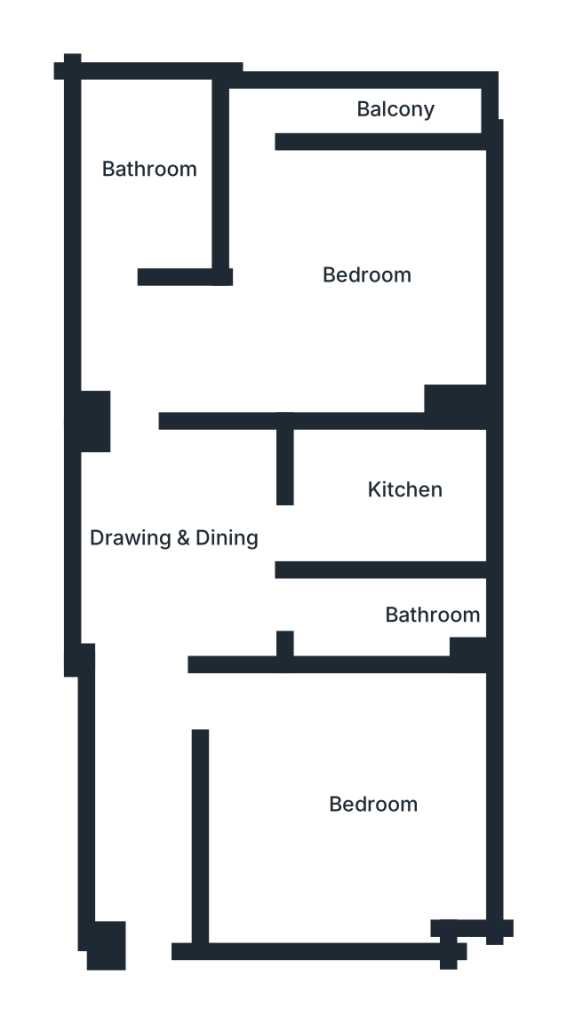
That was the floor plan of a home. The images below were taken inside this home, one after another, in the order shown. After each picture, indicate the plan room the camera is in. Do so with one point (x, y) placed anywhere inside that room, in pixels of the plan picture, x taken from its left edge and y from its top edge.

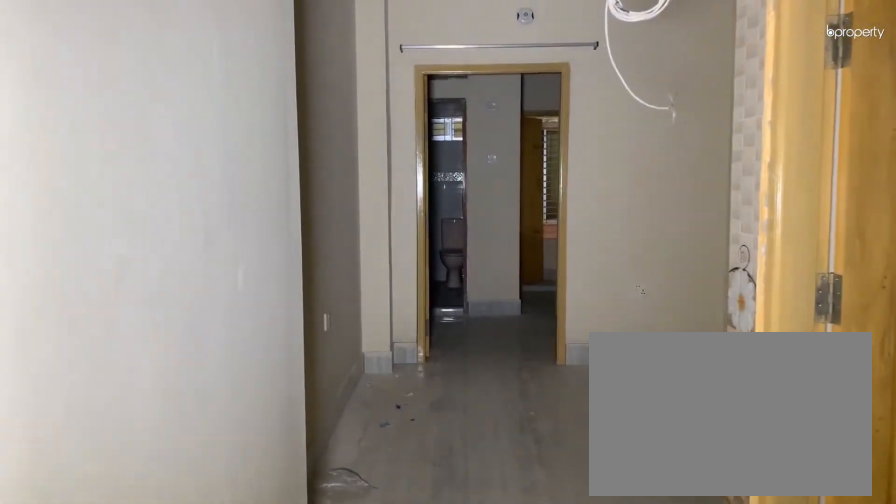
(148, 802)
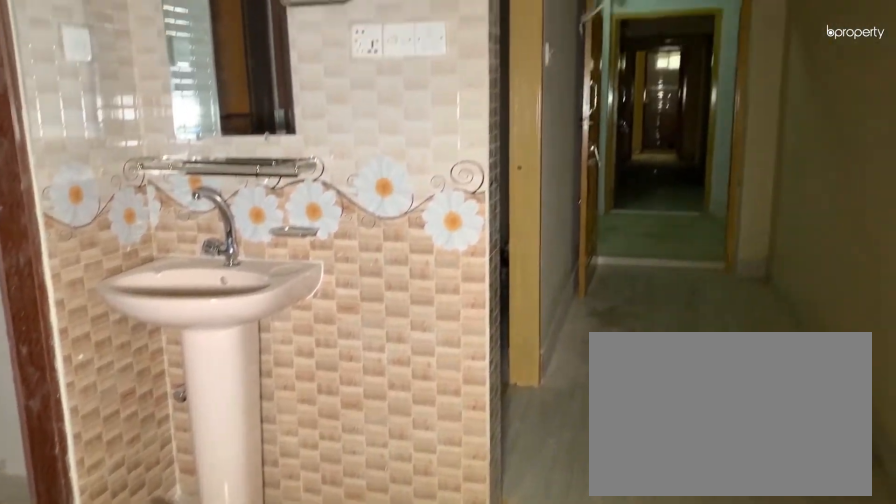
(158, 517)
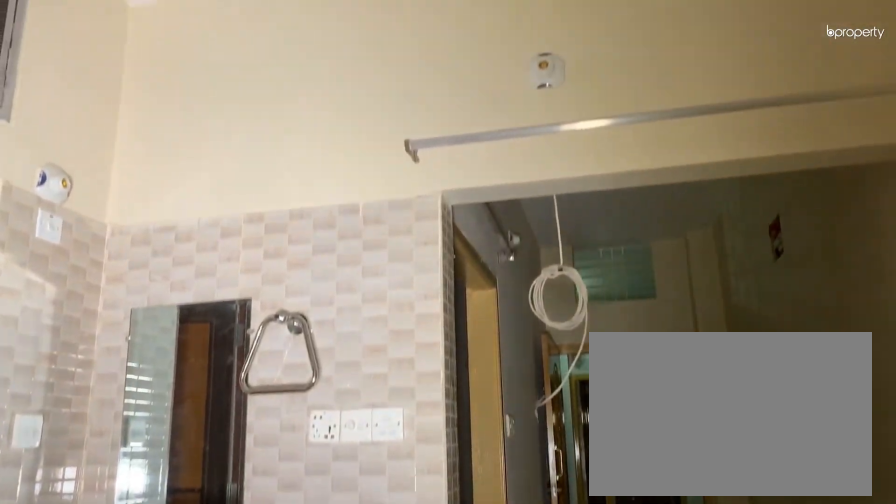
(158, 517)
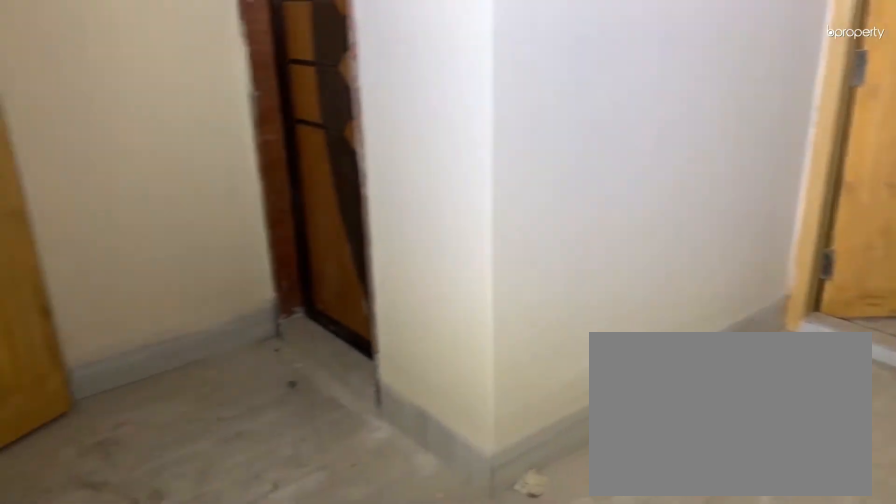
(349, 275)
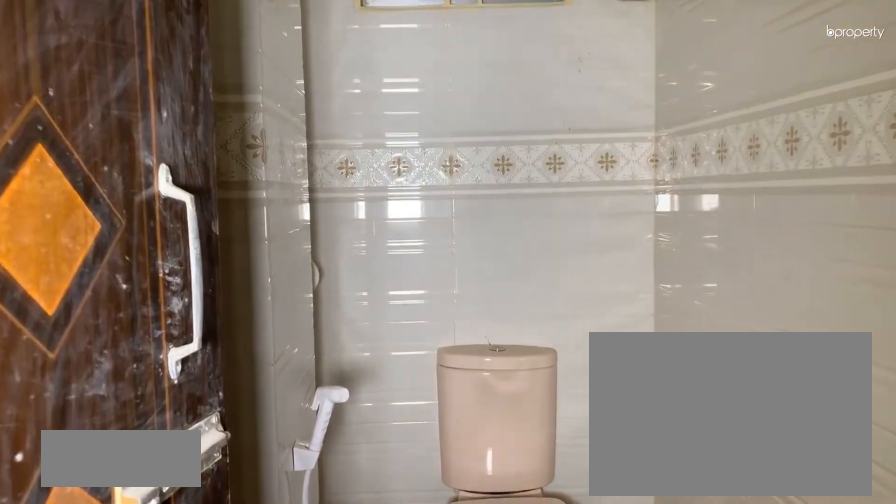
(151, 187)
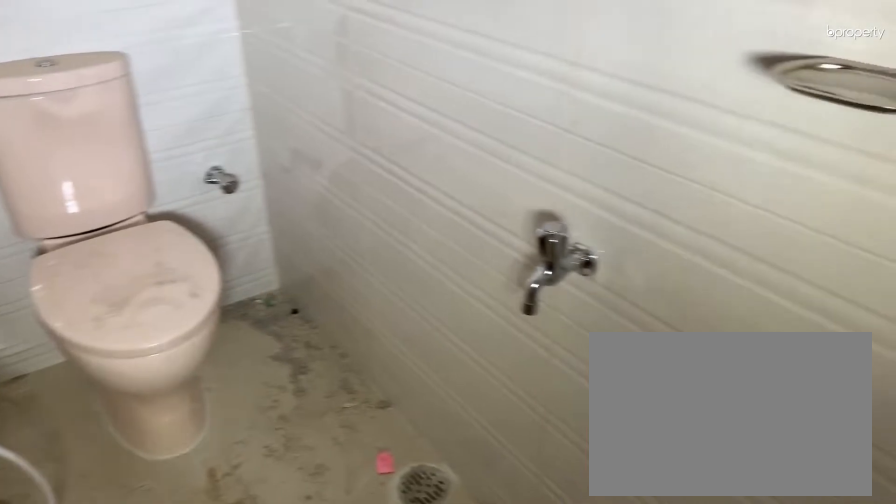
(151, 187)
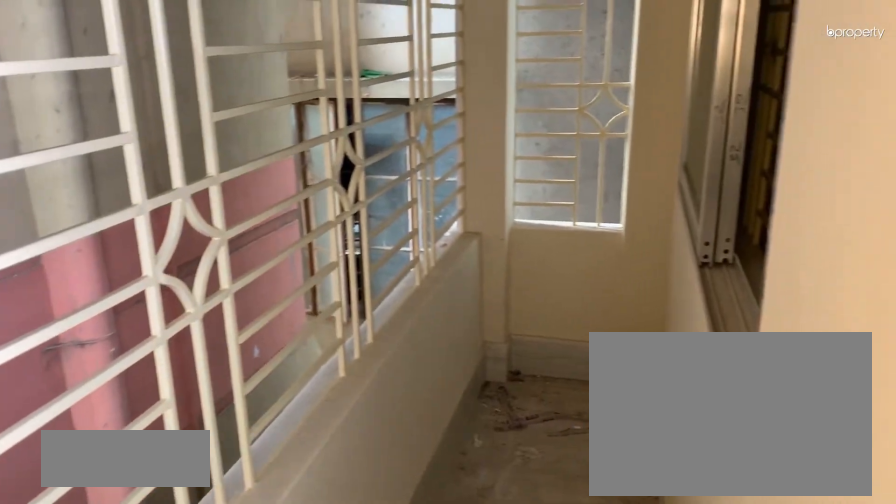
(389, 118)
